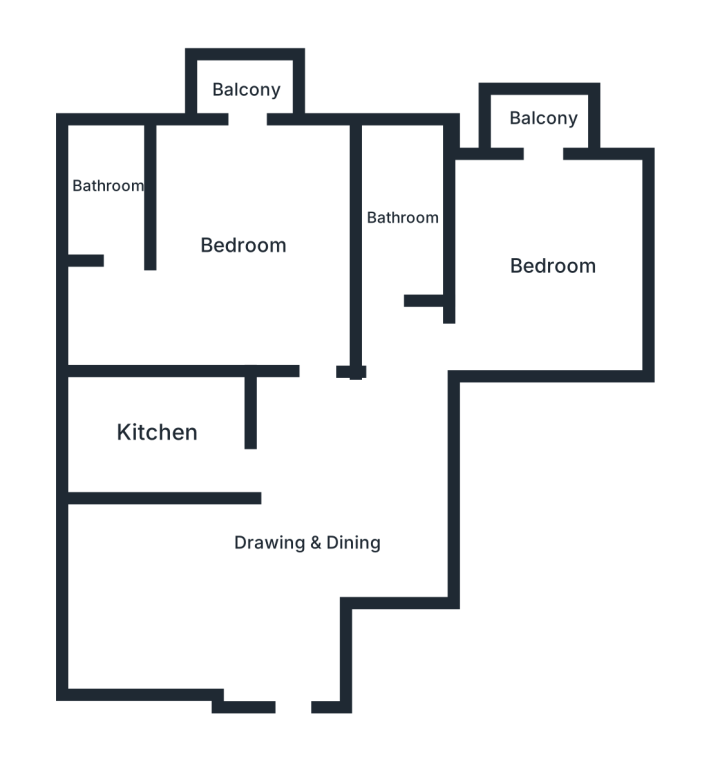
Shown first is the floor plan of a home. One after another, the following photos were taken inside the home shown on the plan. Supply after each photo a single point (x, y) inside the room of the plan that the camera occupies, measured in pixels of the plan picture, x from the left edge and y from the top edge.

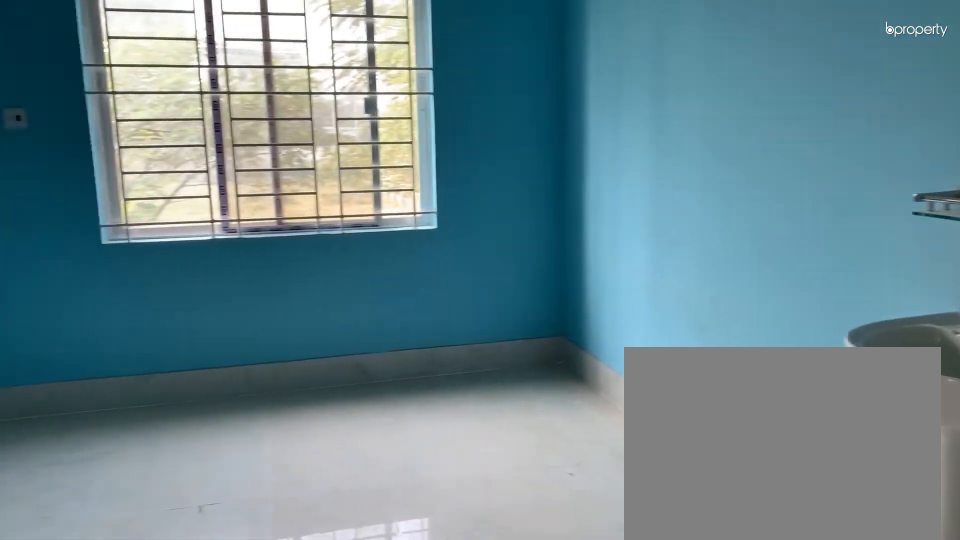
(304, 545)
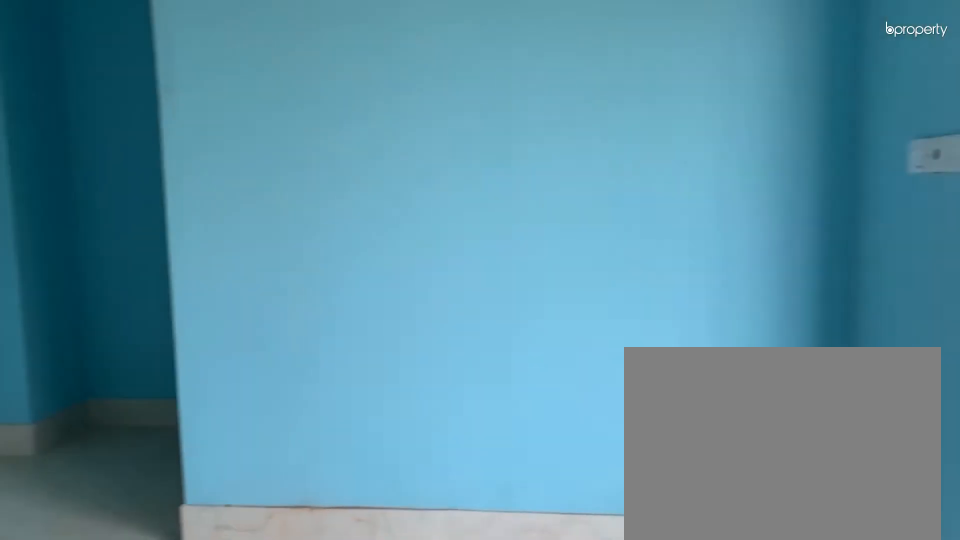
(240, 241)
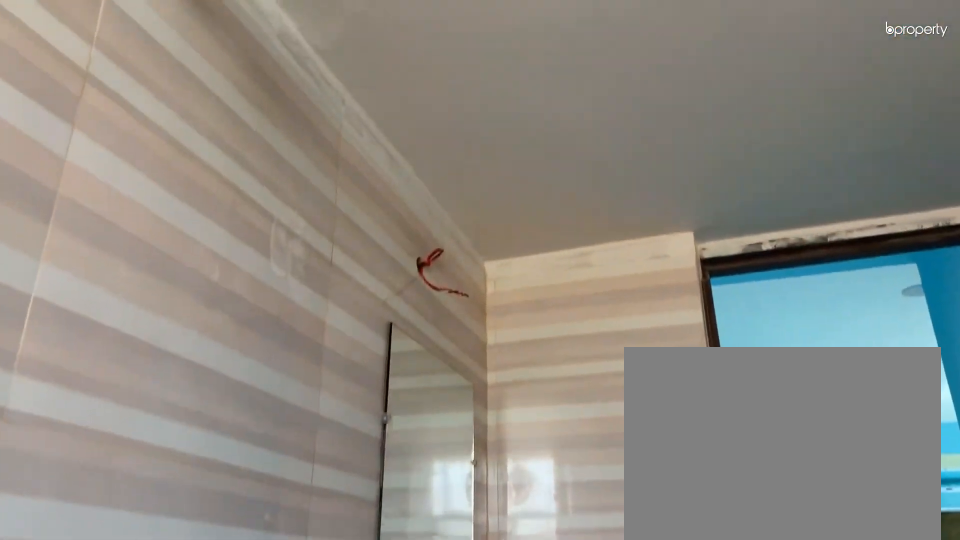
(402, 214)
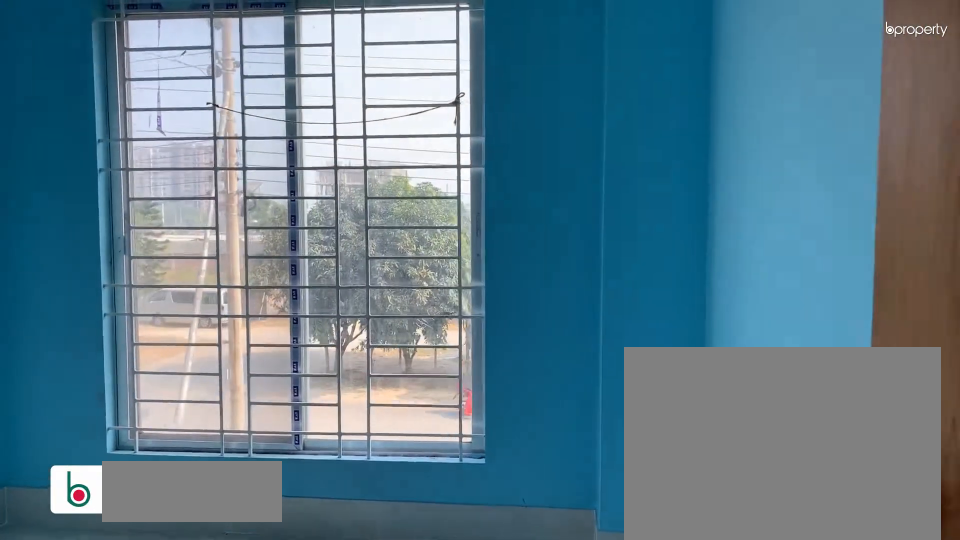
(552, 263)
